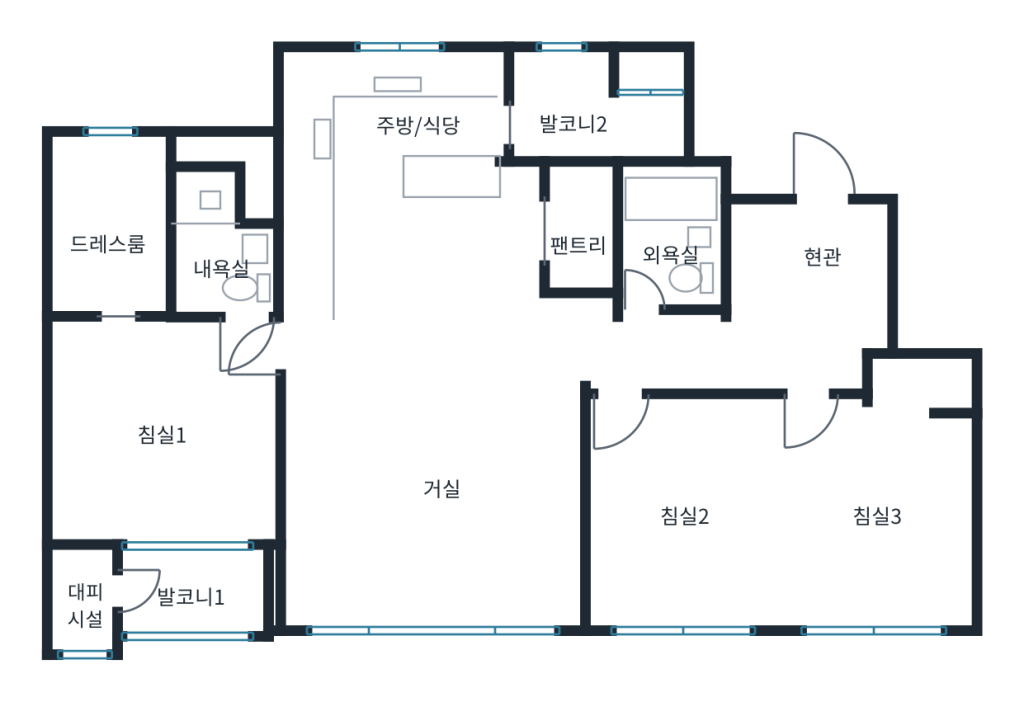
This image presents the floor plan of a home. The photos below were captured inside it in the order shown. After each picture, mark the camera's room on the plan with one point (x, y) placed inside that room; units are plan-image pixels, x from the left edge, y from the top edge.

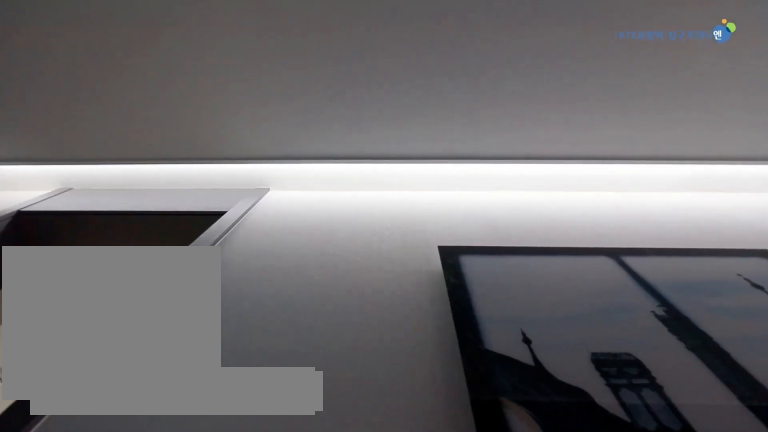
(720, 353)
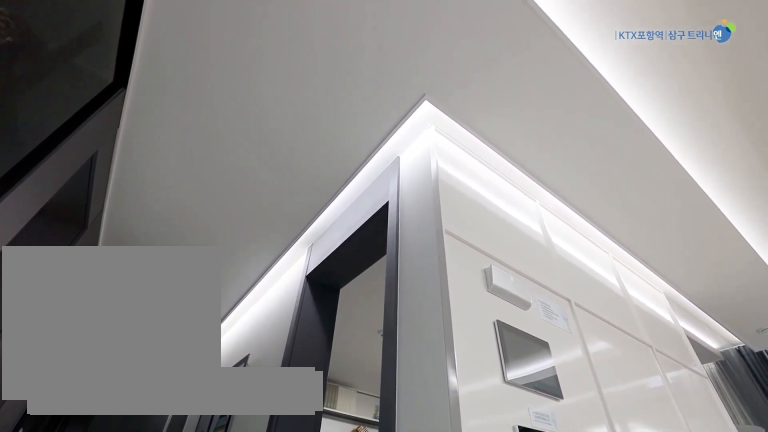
(718, 354)
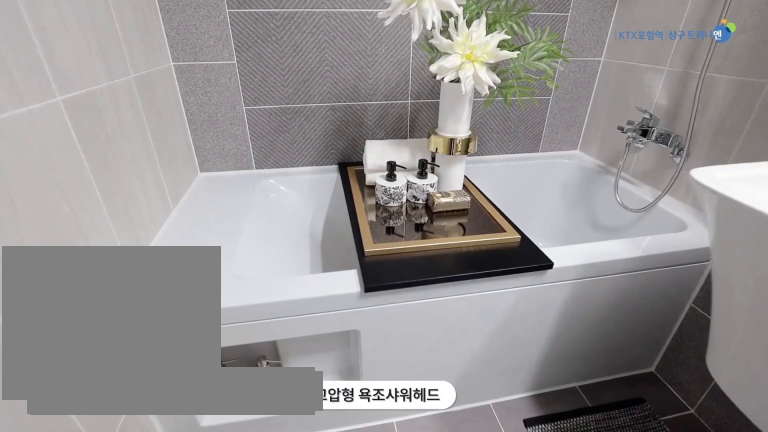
(670, 243)
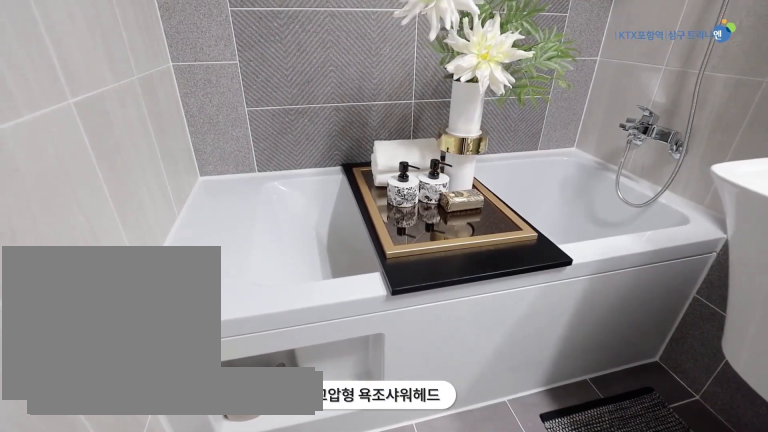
(670, 243)
